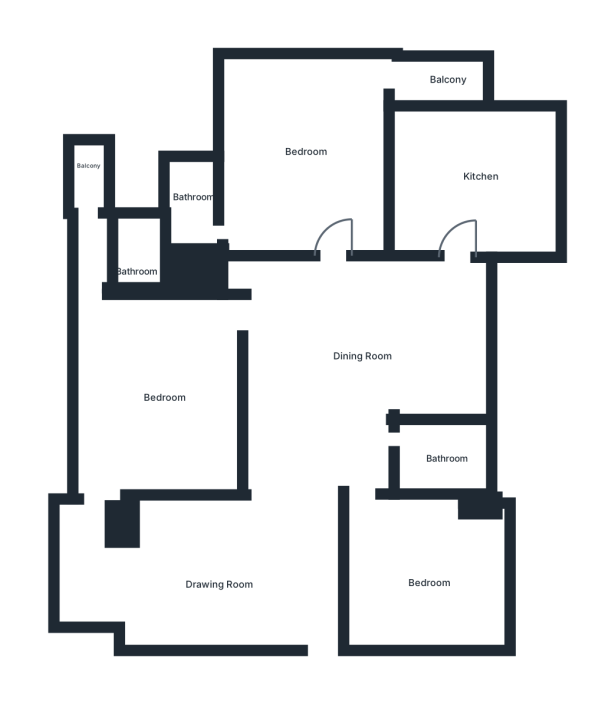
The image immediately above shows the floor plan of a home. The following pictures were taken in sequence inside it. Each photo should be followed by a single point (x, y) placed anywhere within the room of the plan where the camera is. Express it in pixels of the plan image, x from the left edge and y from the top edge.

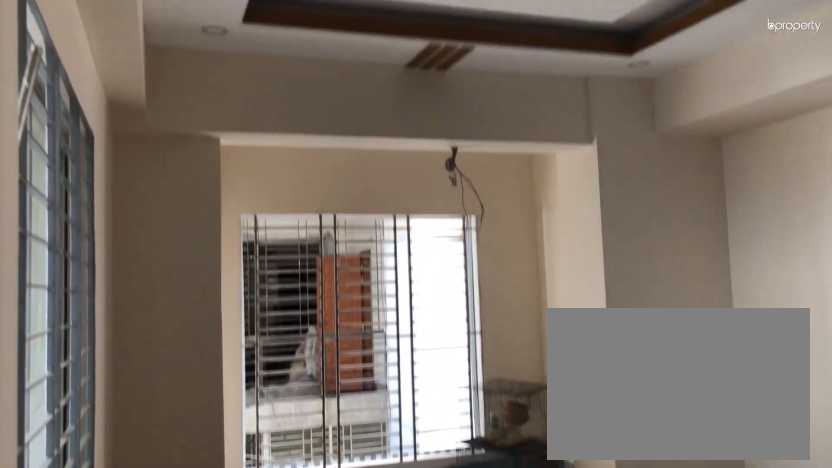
(211, 577)
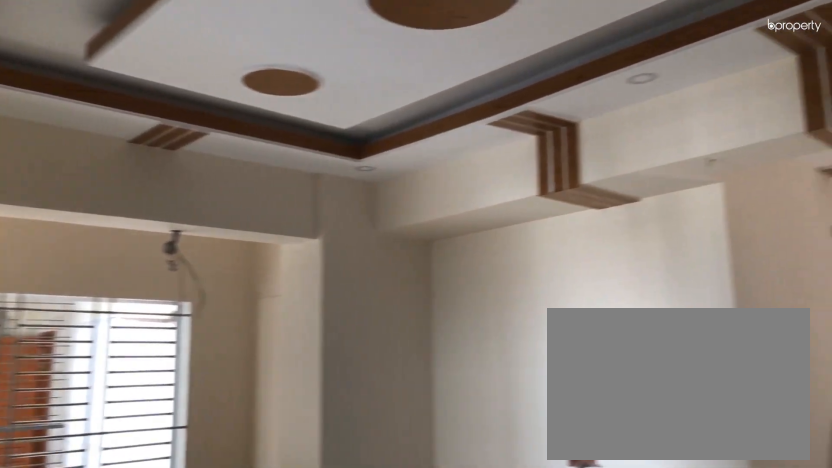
(211, 577)
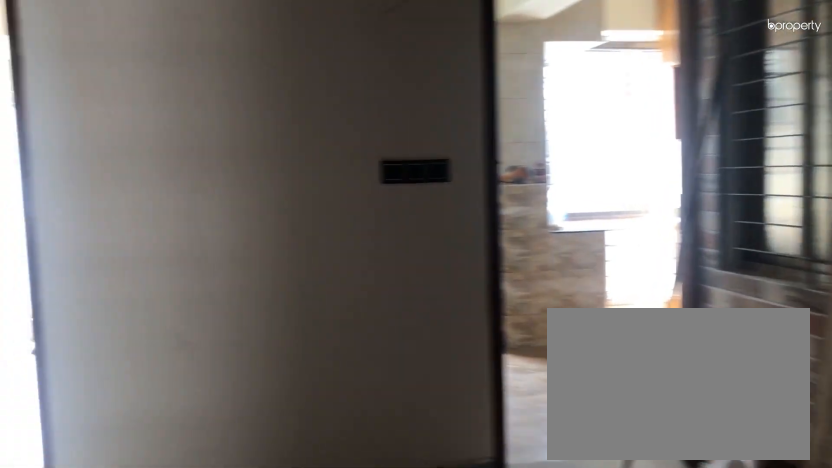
(372, 355)
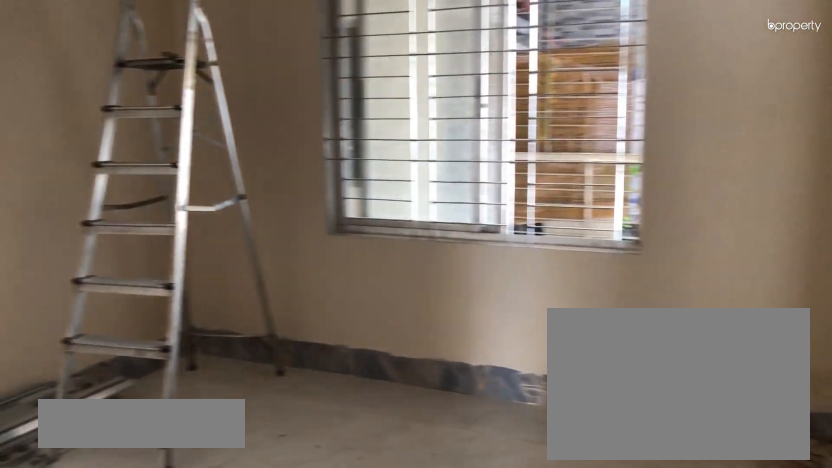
(428, 570)
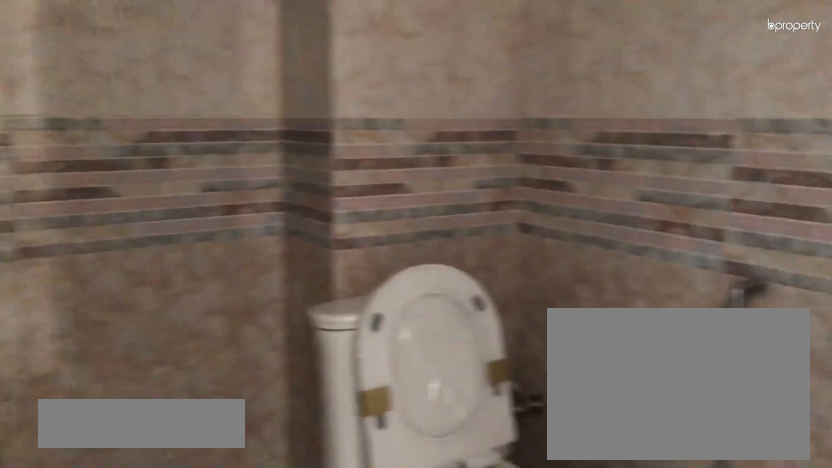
(438, 455)
